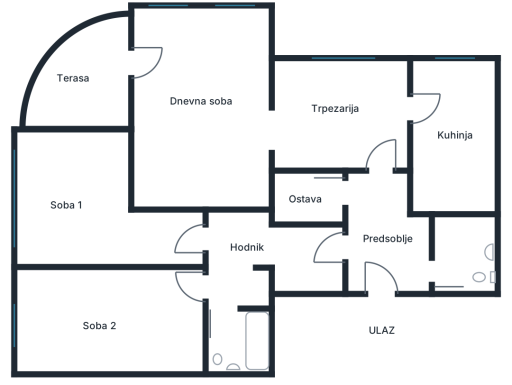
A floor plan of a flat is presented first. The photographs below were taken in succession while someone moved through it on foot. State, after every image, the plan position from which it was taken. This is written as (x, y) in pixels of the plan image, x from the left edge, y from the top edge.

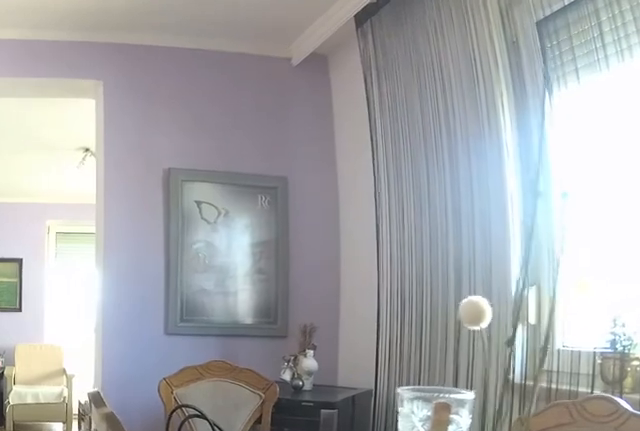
(380, 138)
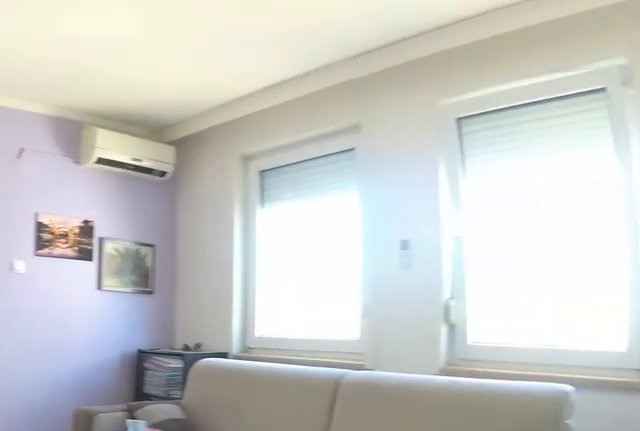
(268, 142)
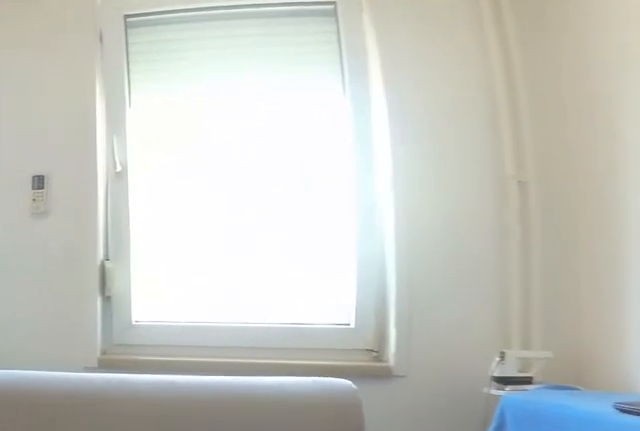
(250, 117)
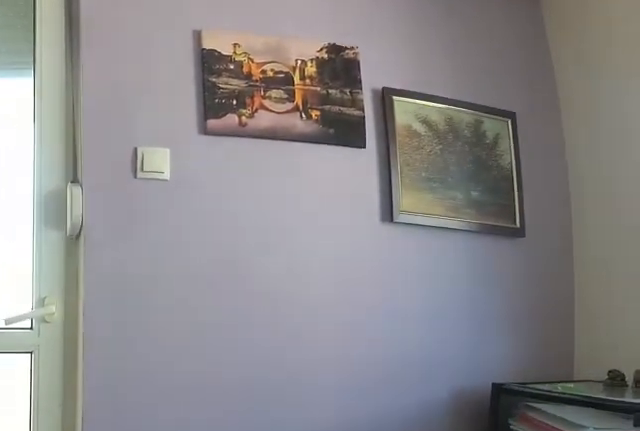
(208, 71)
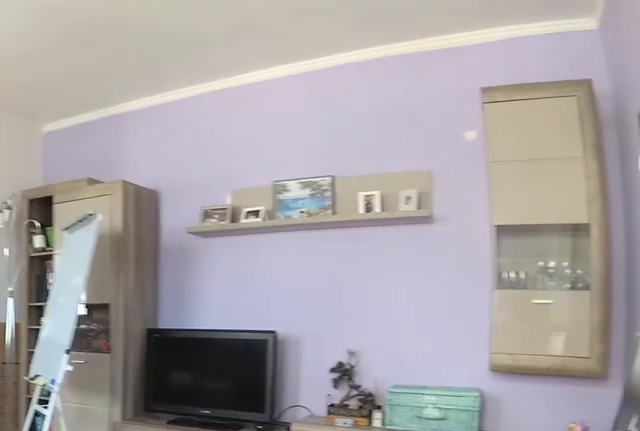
(151, 61)
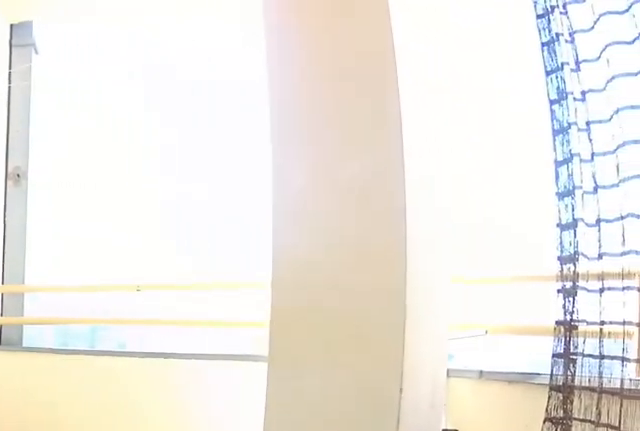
(150, 72)
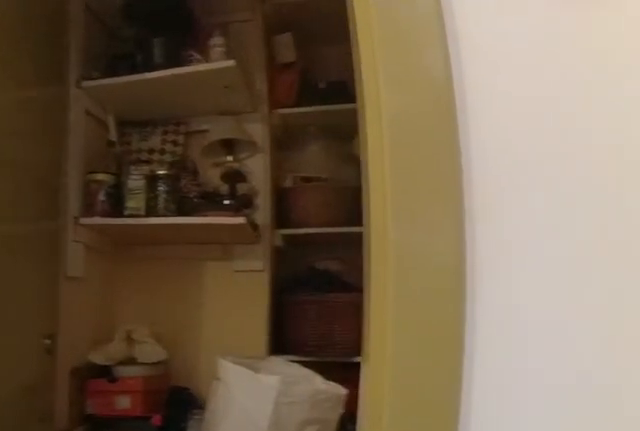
(371, 169)
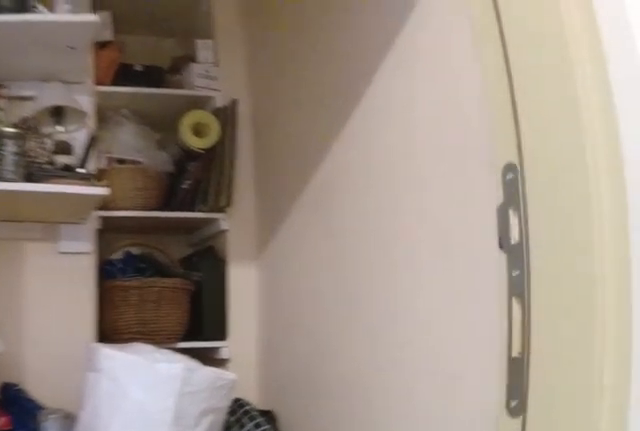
(373, 184)
